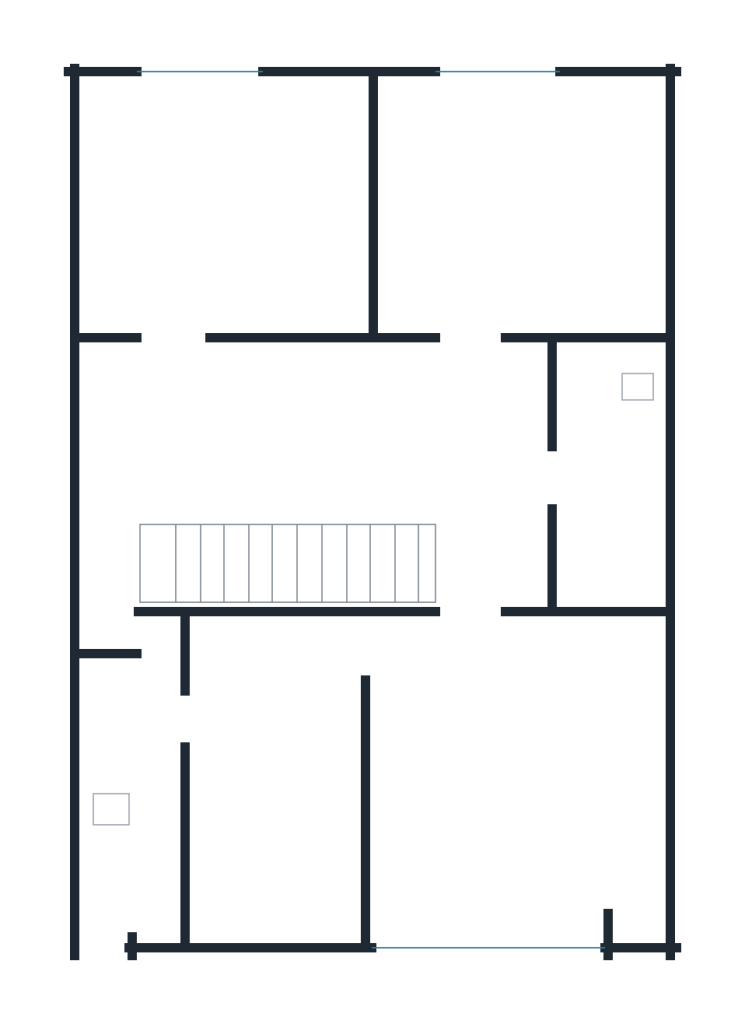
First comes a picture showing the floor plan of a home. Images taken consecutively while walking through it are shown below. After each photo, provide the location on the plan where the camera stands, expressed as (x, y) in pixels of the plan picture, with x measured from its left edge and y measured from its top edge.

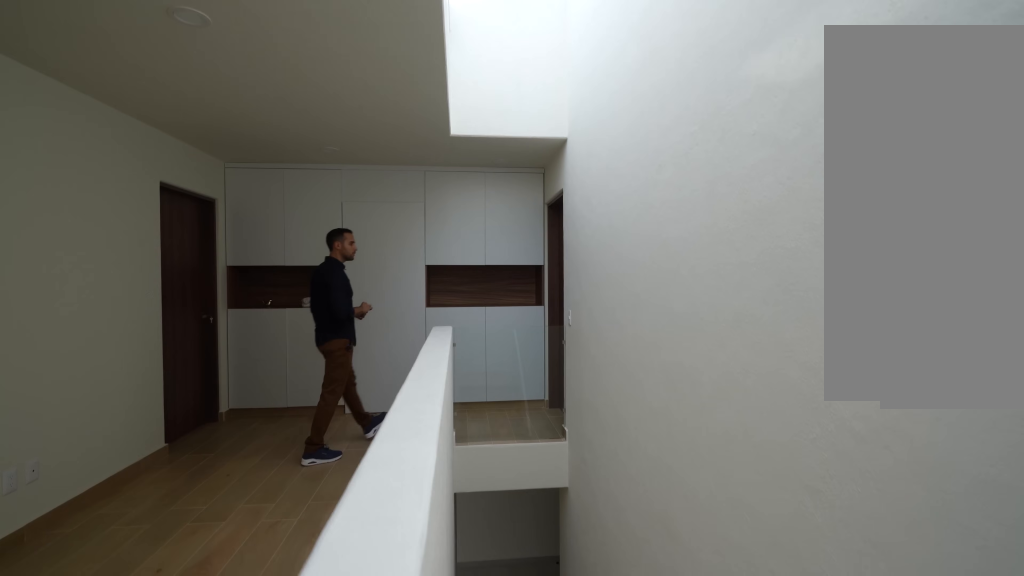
(105, 512)
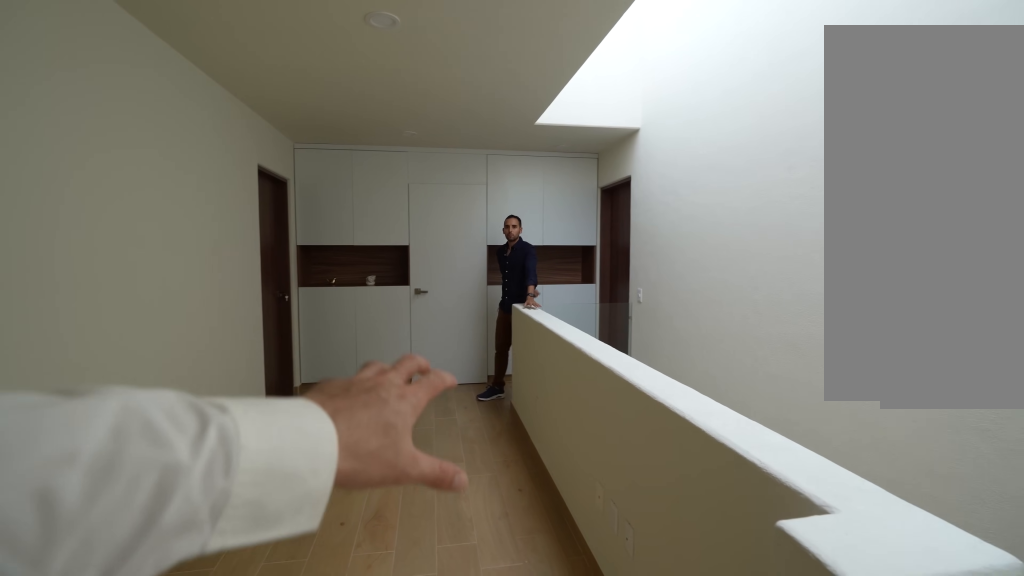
(132, 486)
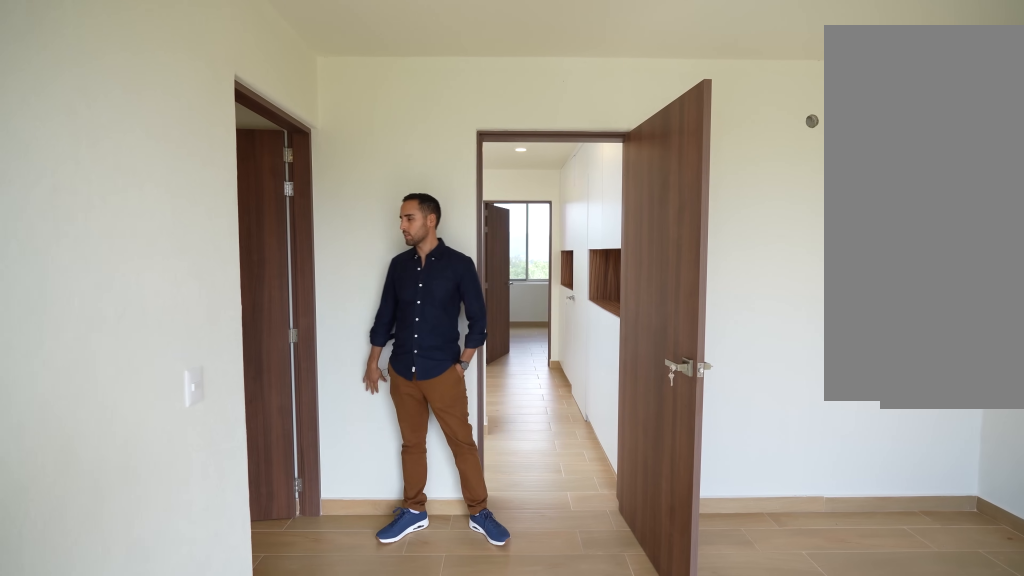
(454, 918)
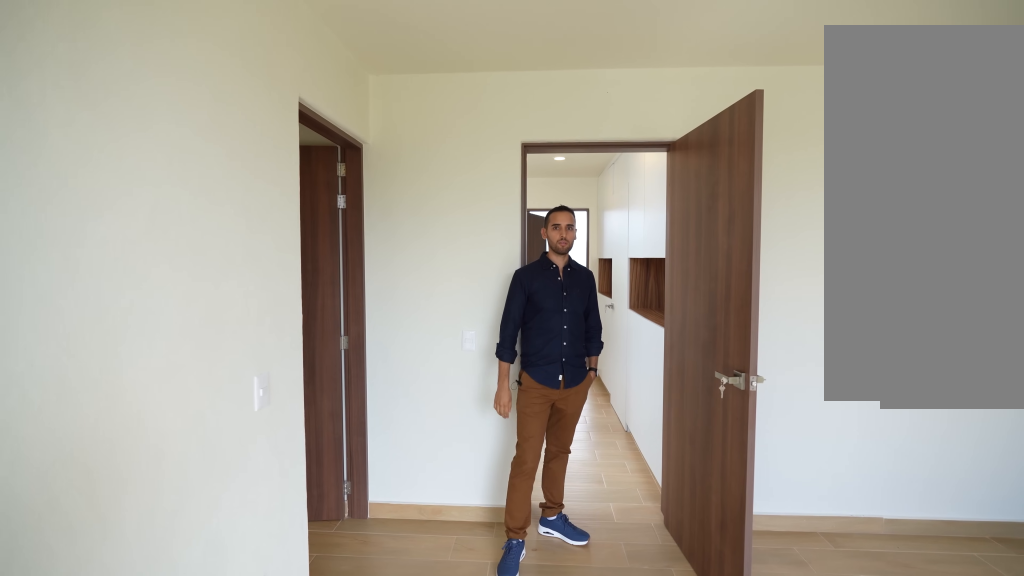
(455, 918)
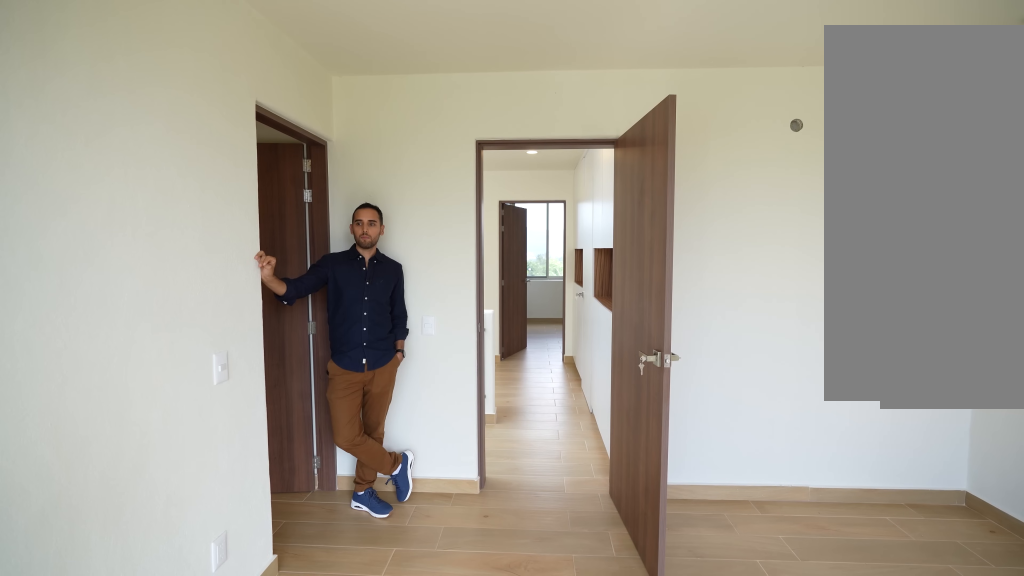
(460, 918)
